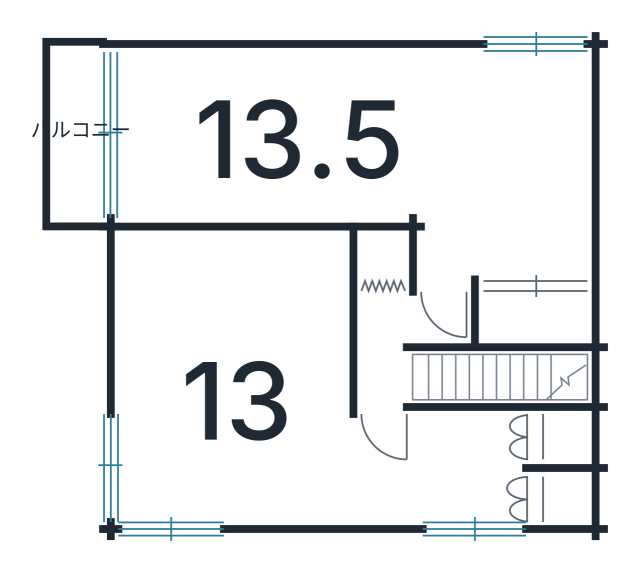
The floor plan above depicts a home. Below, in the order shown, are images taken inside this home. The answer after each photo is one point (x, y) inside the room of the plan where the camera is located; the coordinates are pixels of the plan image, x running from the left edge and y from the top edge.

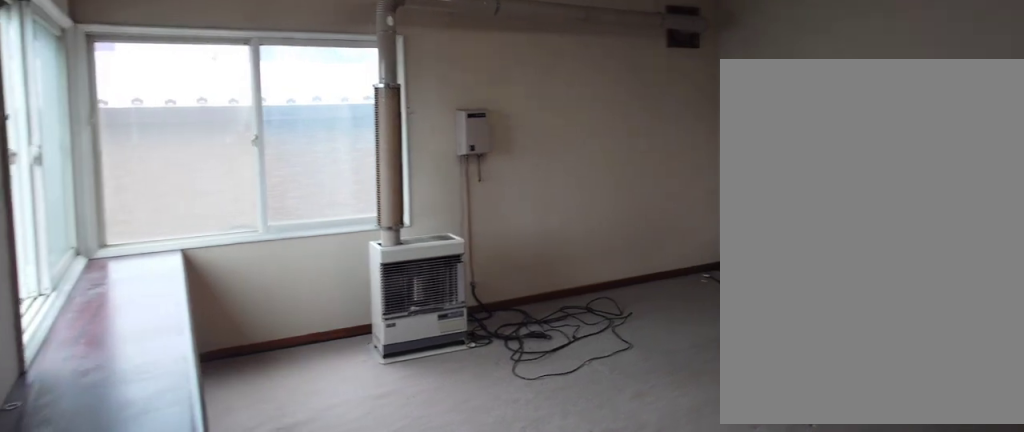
(225, 395)
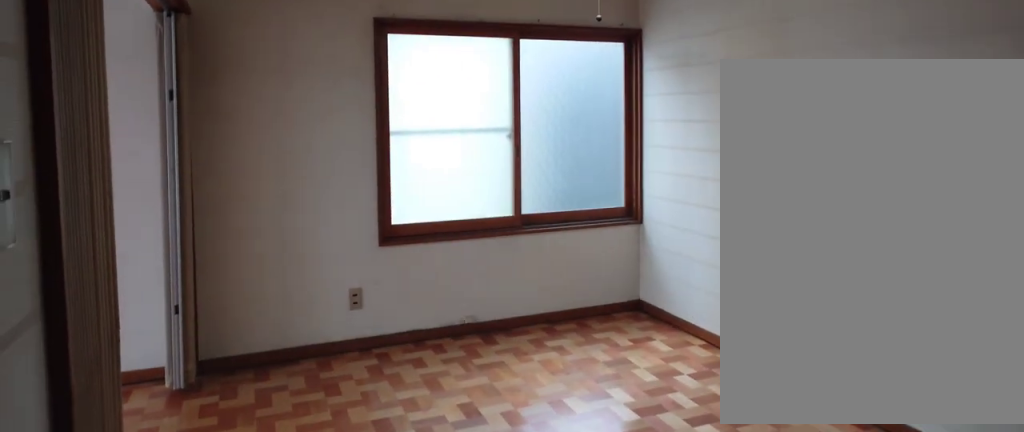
(346, 128)
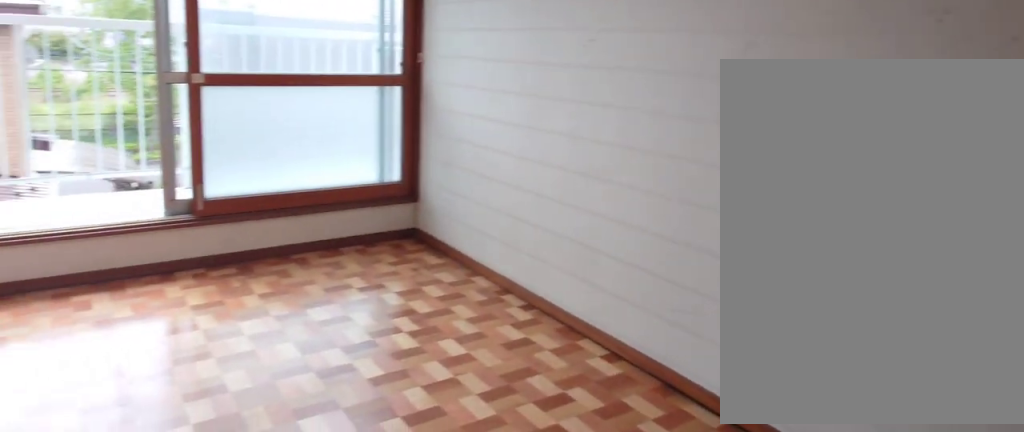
(346, 128)
